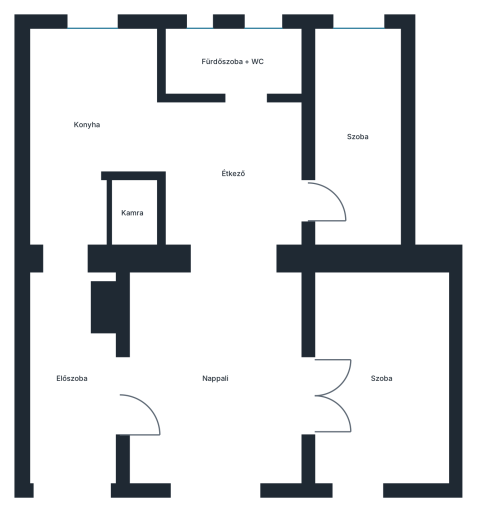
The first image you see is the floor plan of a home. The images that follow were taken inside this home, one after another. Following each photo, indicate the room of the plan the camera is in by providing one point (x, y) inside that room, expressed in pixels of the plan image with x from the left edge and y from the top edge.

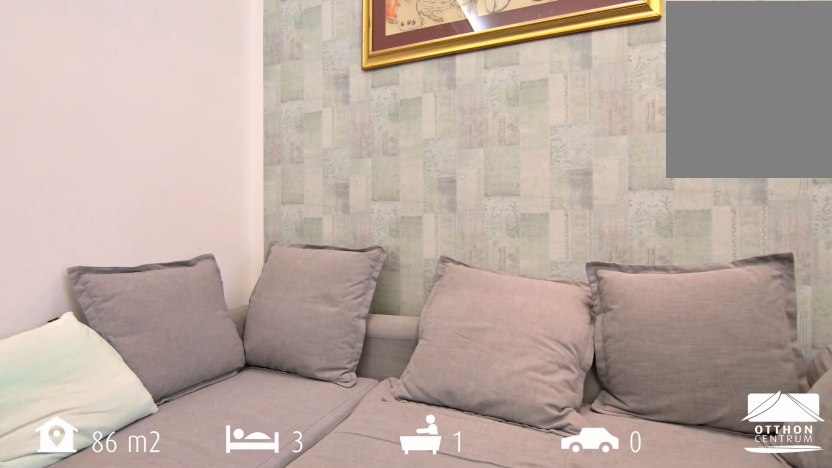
(220, 377)
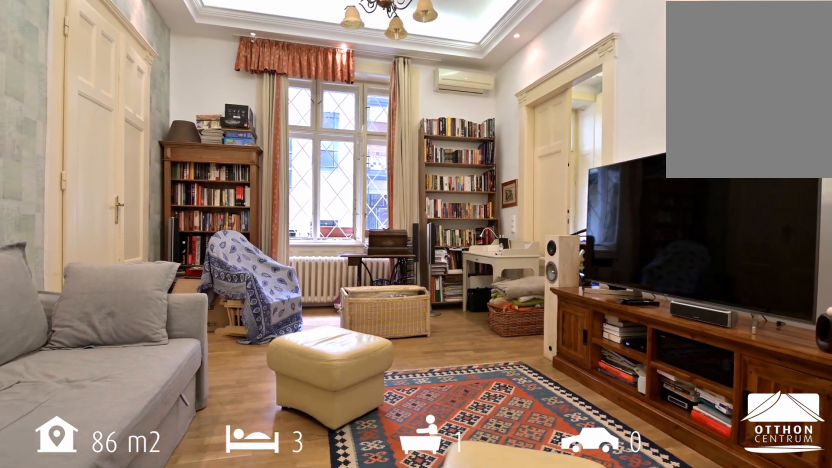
(220, 377)
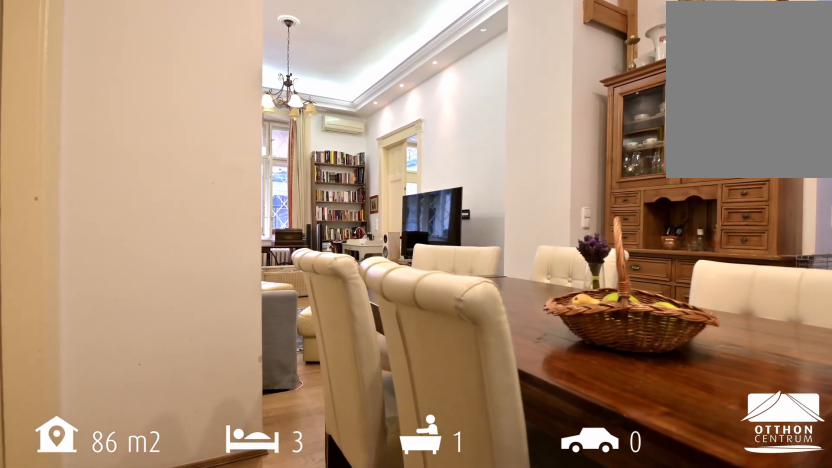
(236, 170)
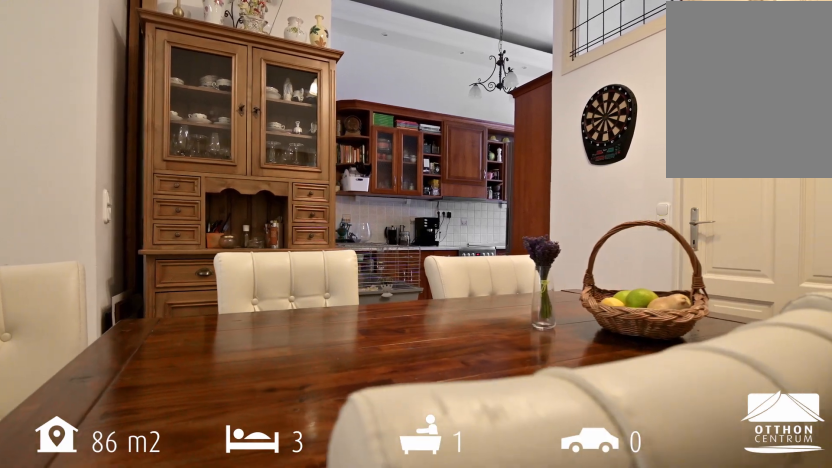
(236, 170)
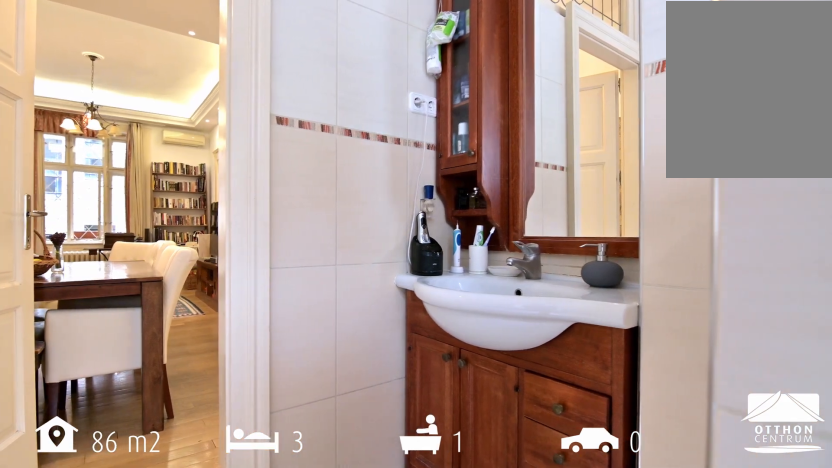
(236, 64)
